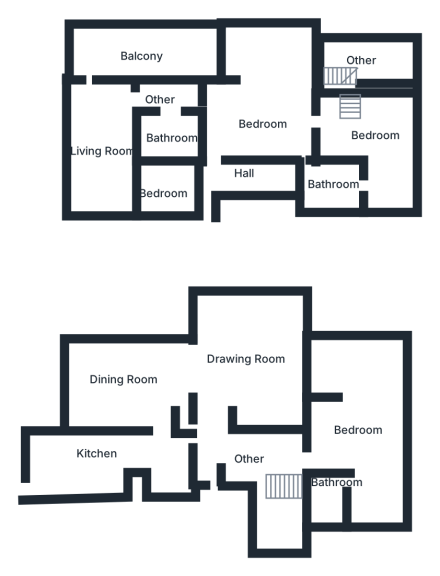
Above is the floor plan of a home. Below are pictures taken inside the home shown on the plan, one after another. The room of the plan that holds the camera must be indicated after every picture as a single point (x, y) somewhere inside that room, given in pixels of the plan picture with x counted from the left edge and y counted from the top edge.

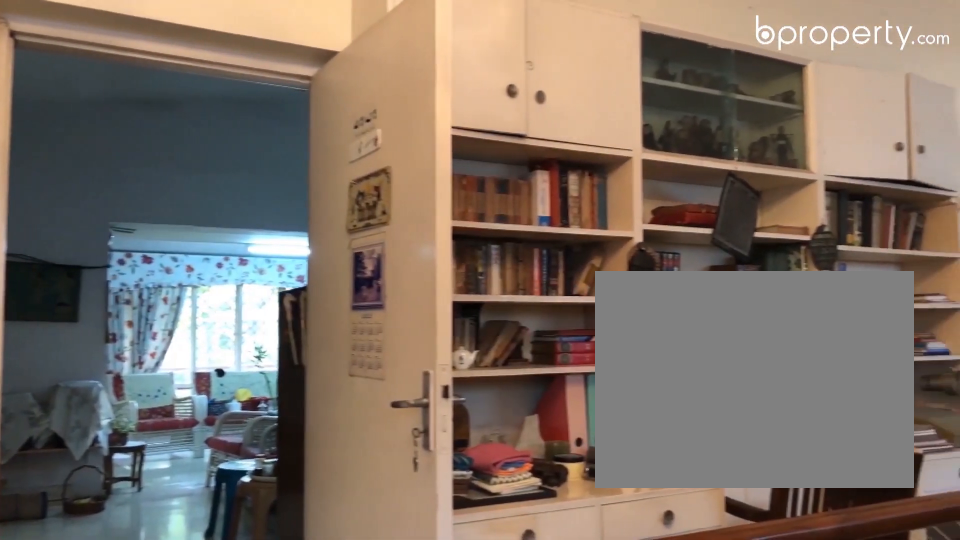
(237, 173)
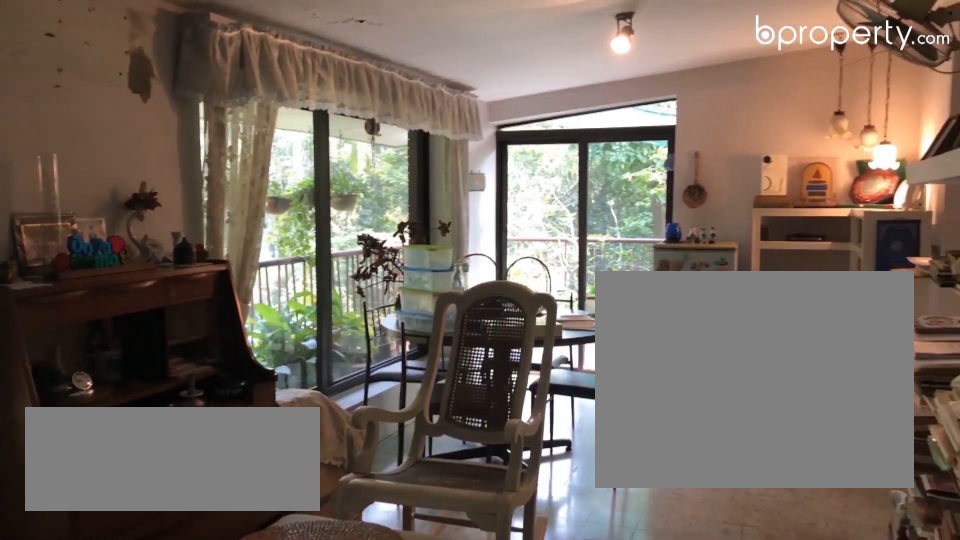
(105, 131)
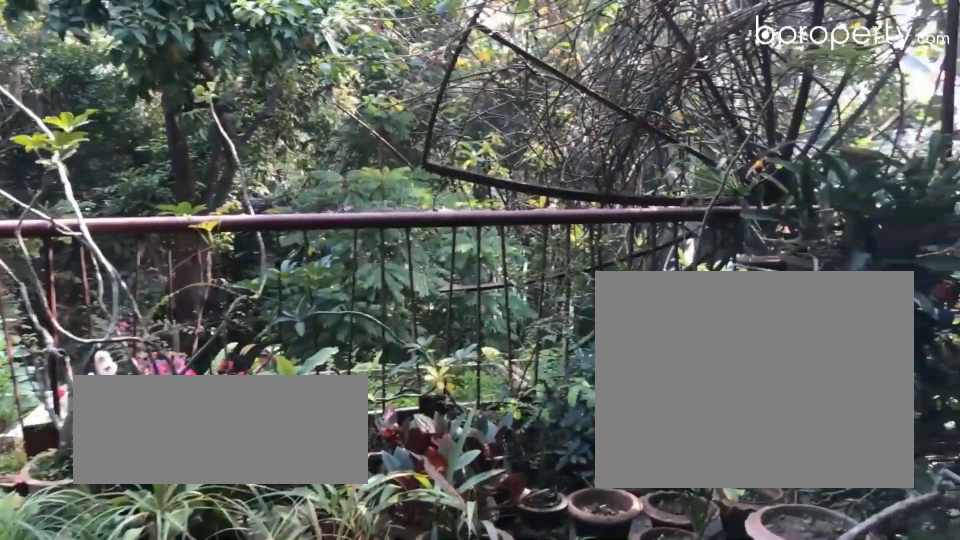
(140, 54)
